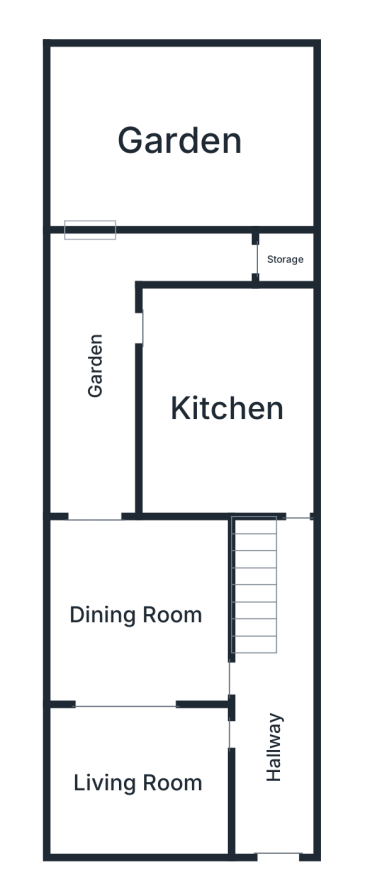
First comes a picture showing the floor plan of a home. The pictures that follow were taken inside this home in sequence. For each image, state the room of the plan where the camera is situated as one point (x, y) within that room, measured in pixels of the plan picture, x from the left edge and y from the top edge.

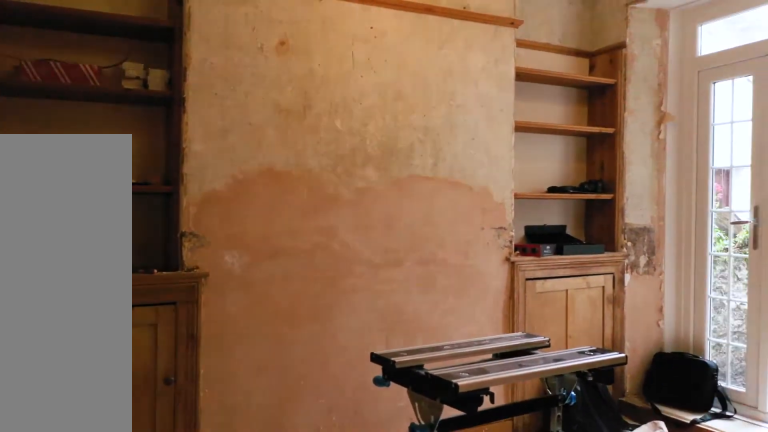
(147, 605)
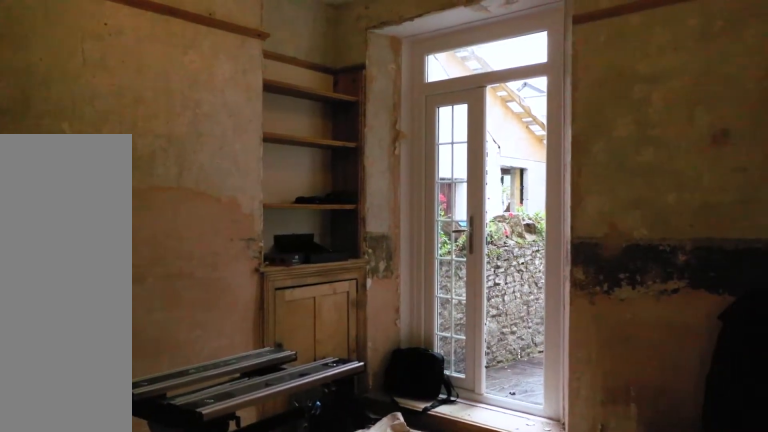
(147, 605)
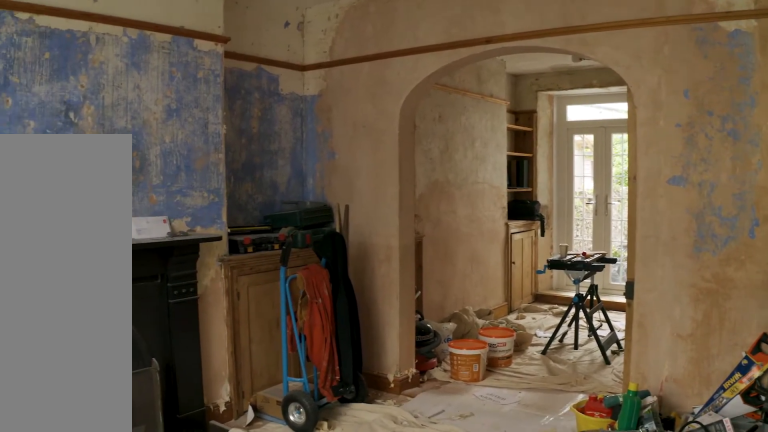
(142, 779)
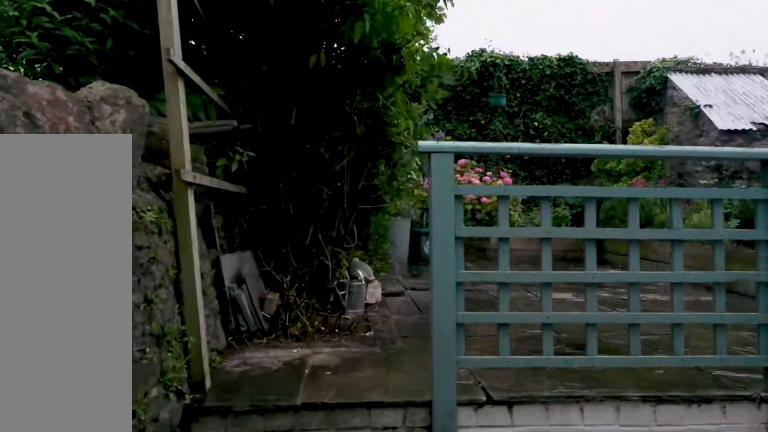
(118, 349)
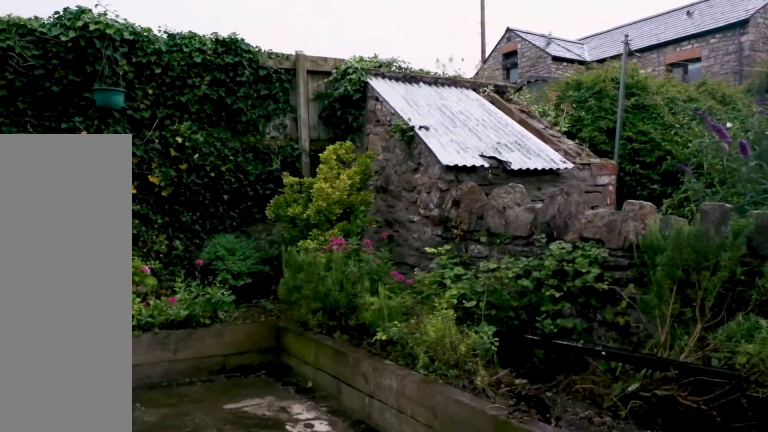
(182, 136)
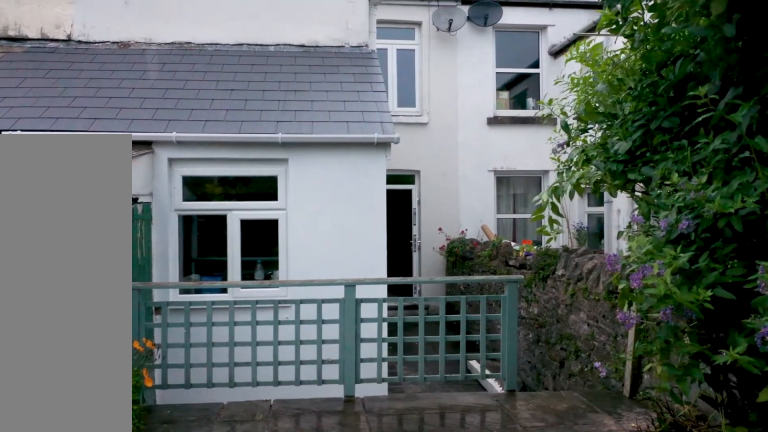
(182, 136)
